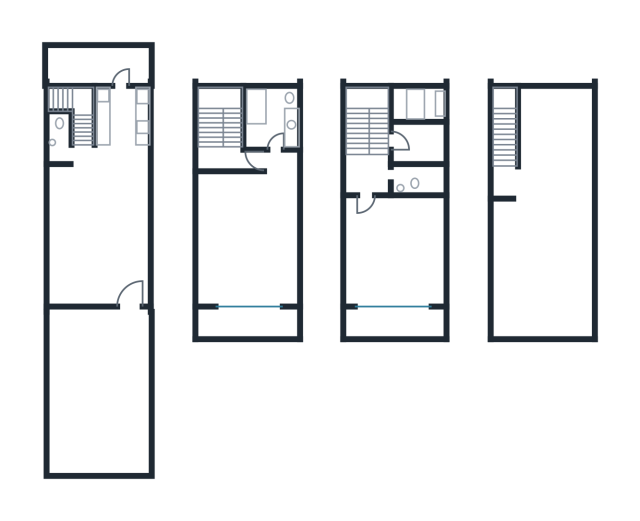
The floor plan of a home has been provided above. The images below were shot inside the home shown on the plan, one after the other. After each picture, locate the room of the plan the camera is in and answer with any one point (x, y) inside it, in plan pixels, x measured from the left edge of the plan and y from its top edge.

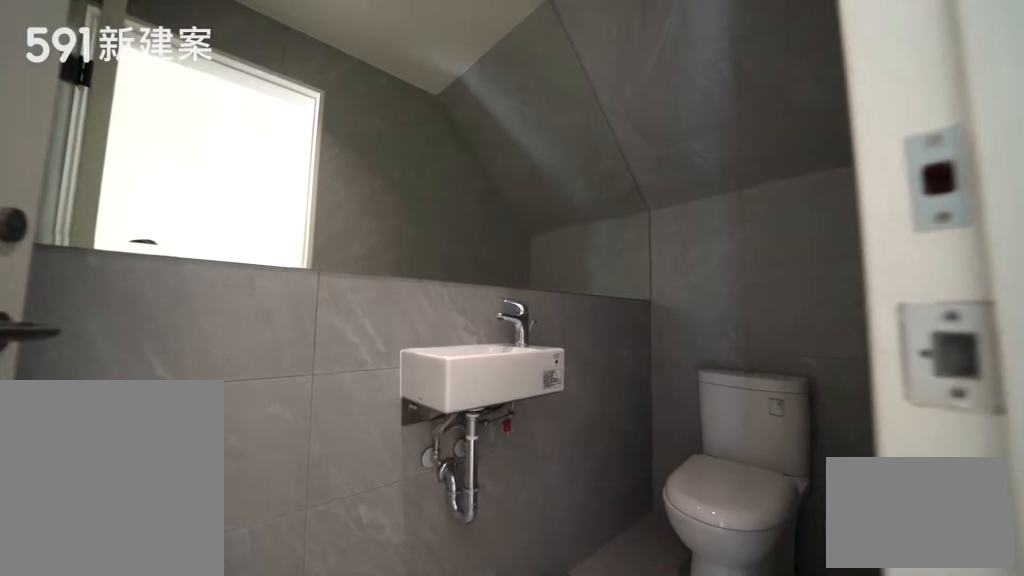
(58, 137)
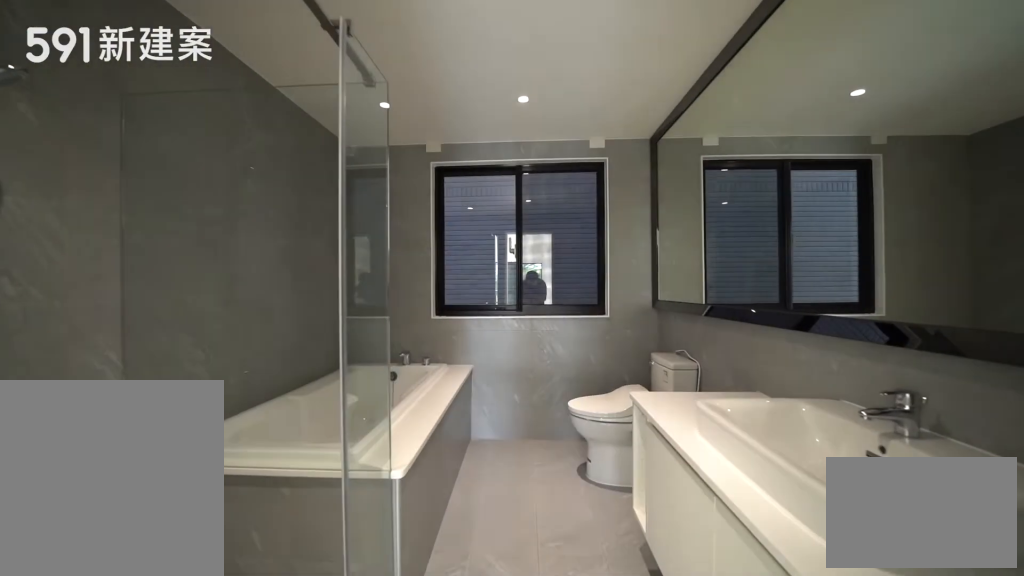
(270, 112)
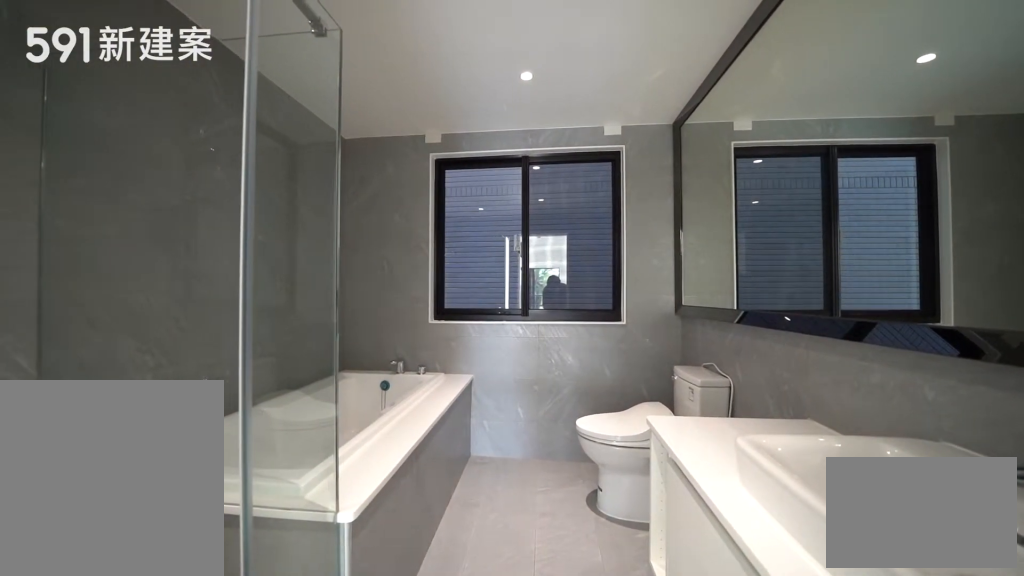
(270, 112)
